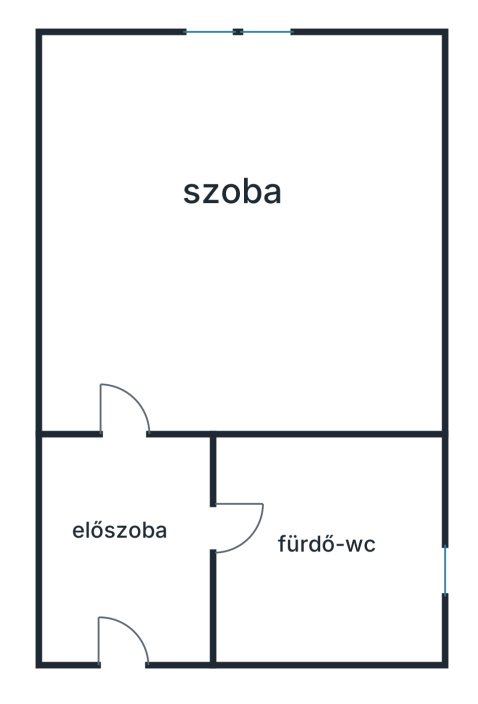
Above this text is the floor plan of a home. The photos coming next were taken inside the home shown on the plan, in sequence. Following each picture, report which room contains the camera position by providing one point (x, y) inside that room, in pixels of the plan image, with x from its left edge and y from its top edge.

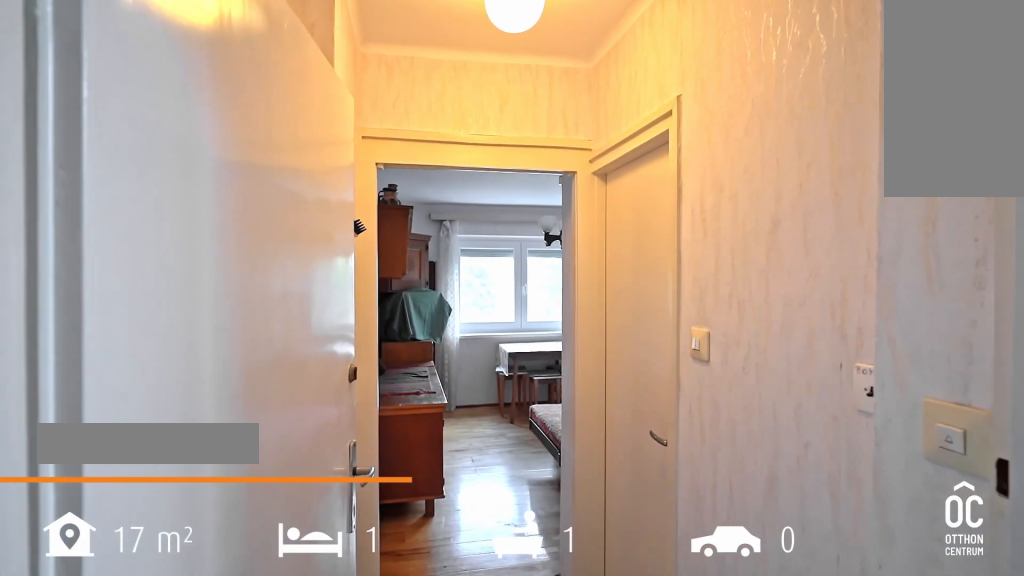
(121, 601)
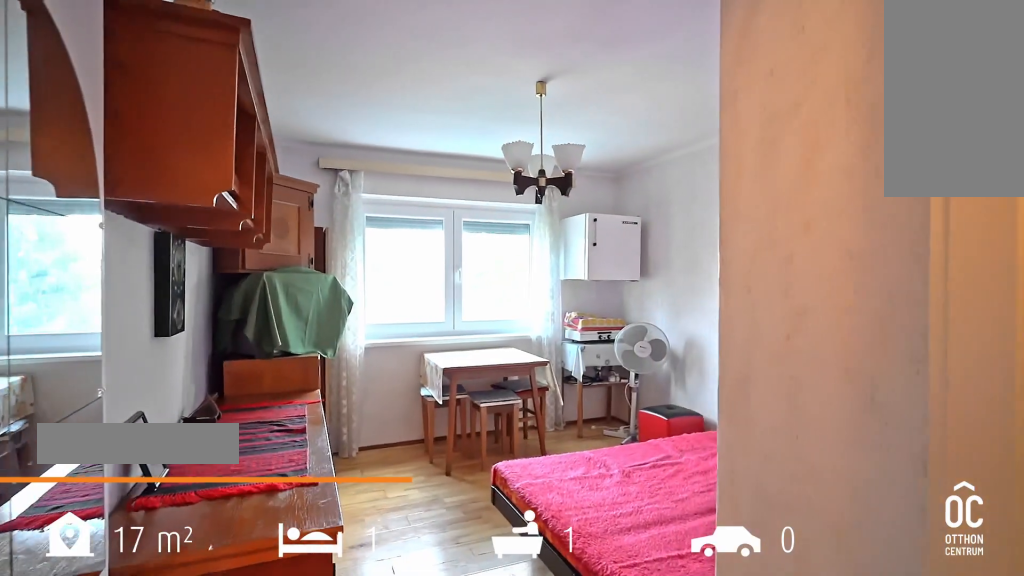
(239, 215)
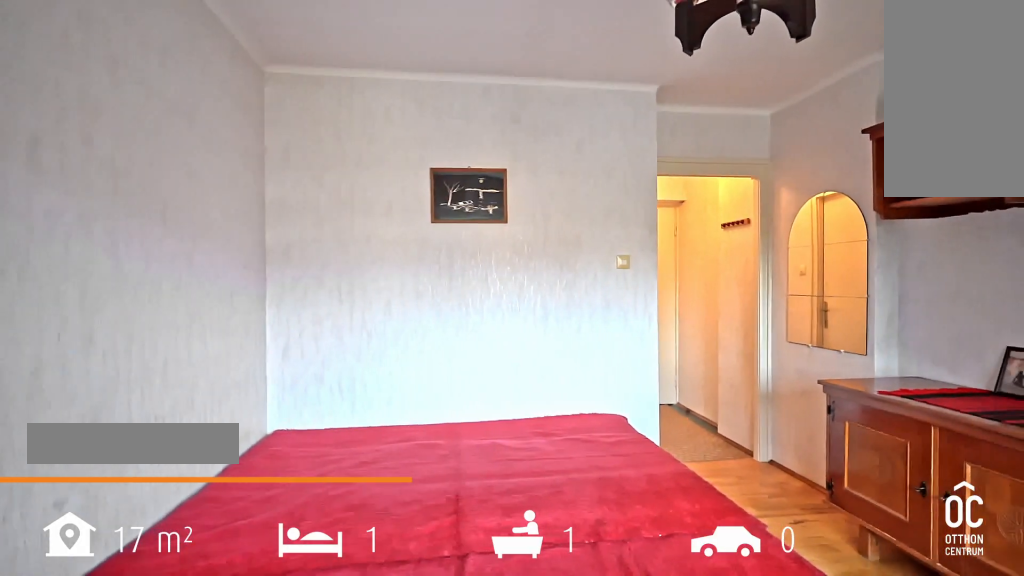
(239, 215)
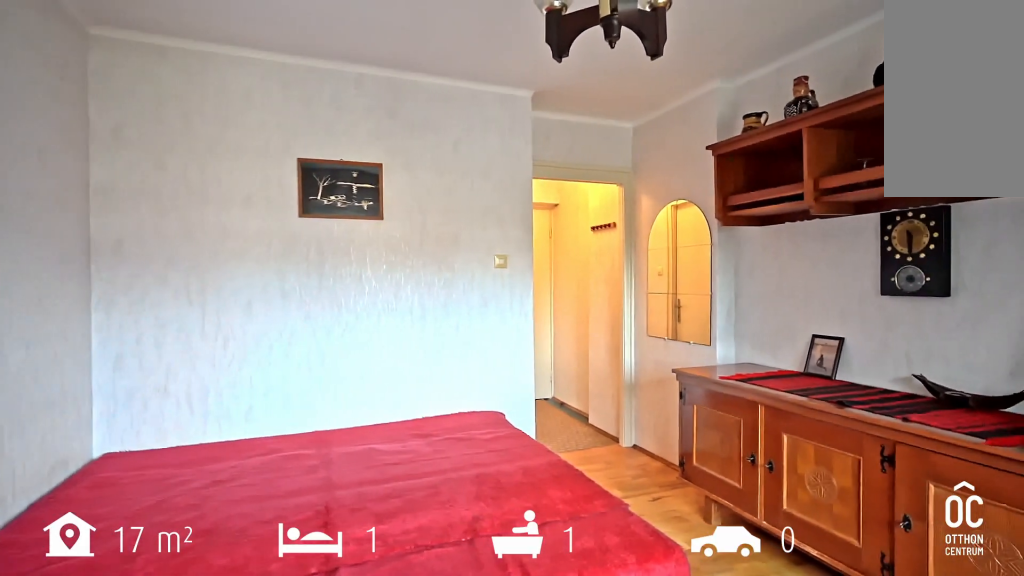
(239, 215)
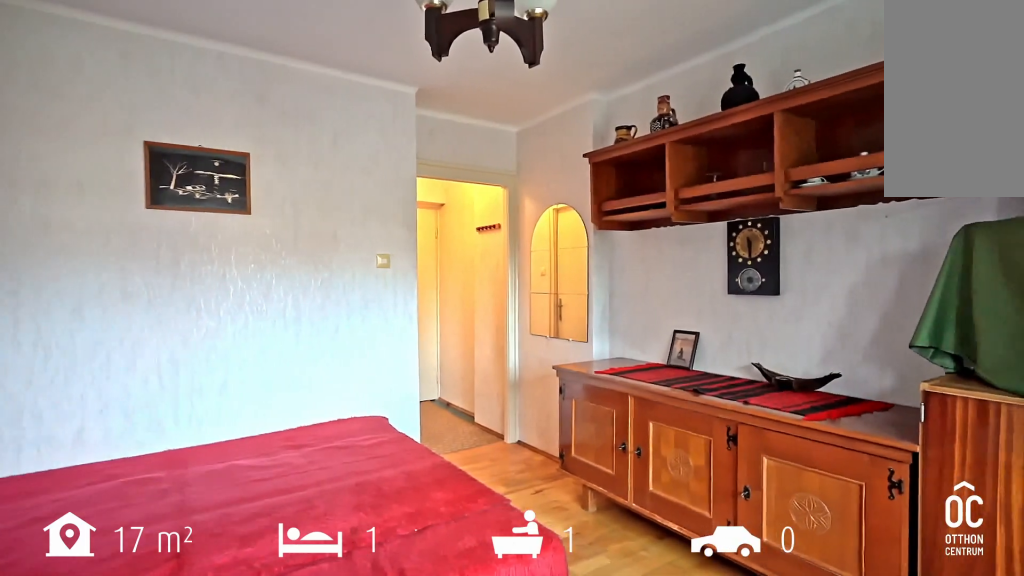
(239, 215)
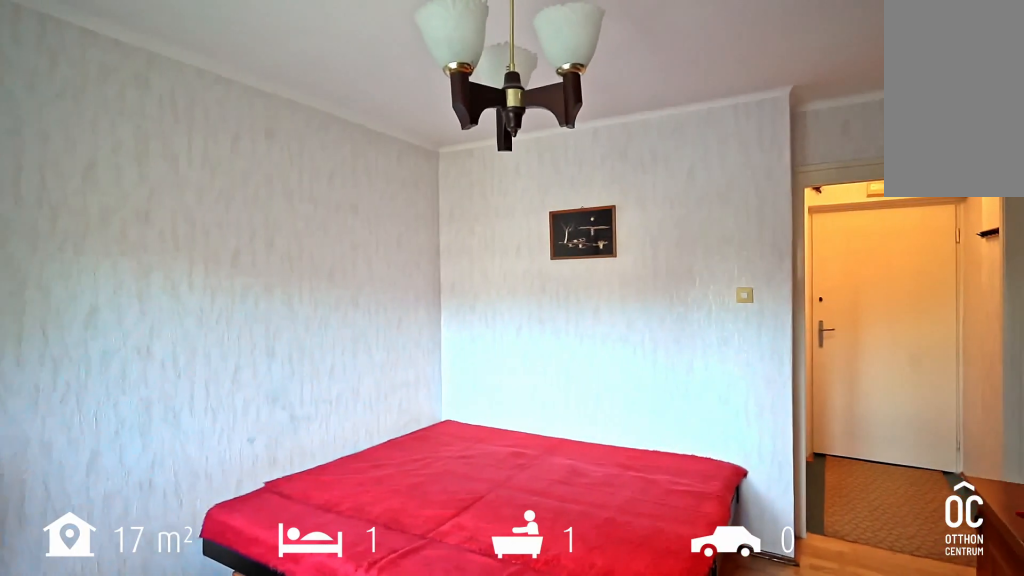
(239, 215)
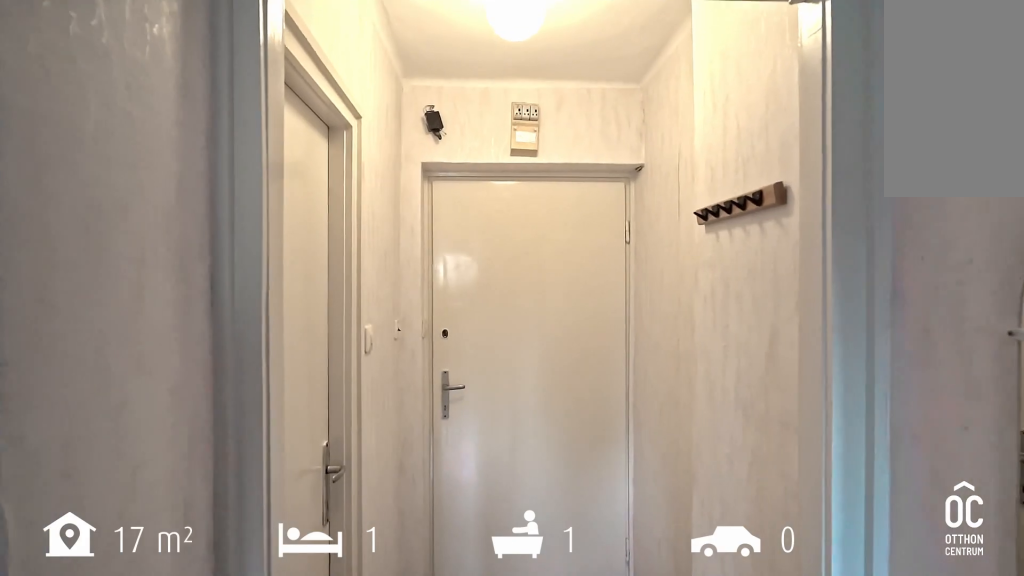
(165, 529)
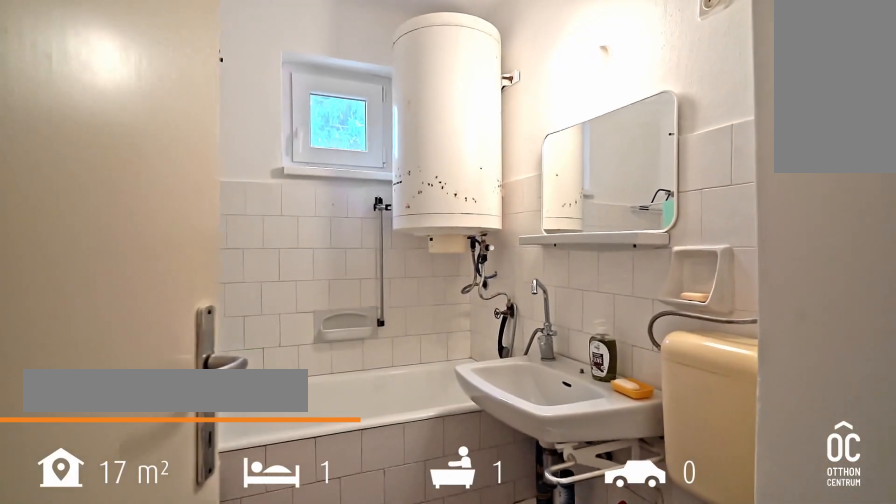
(326, 553)
